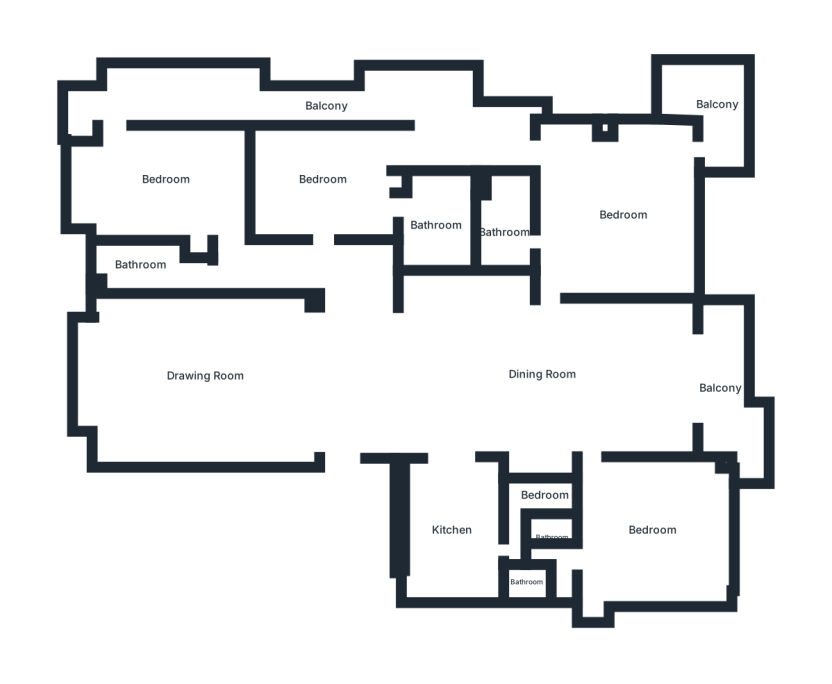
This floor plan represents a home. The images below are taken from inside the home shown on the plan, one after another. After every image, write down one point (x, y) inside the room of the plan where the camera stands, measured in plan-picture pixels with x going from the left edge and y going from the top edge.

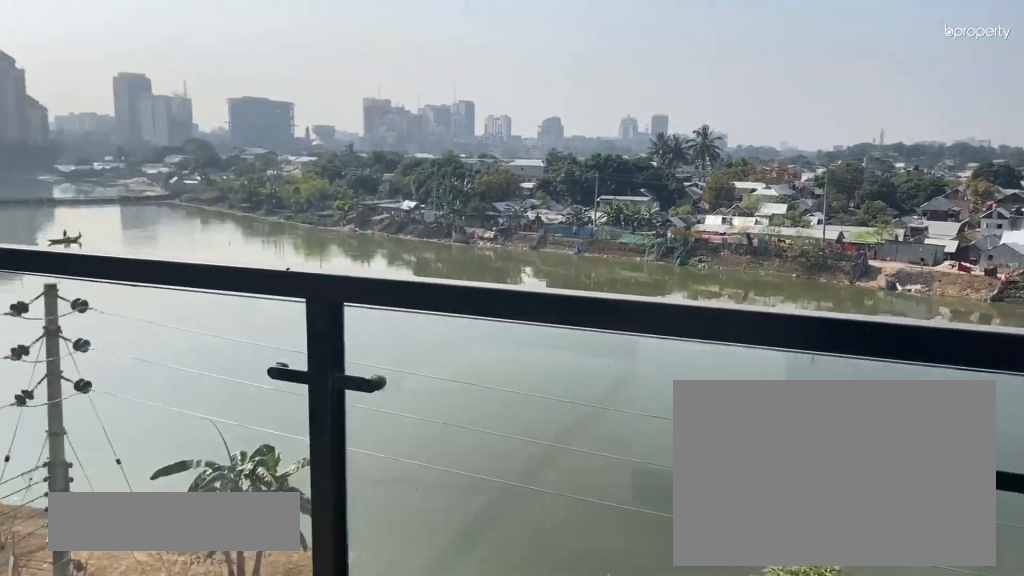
(717, 104)
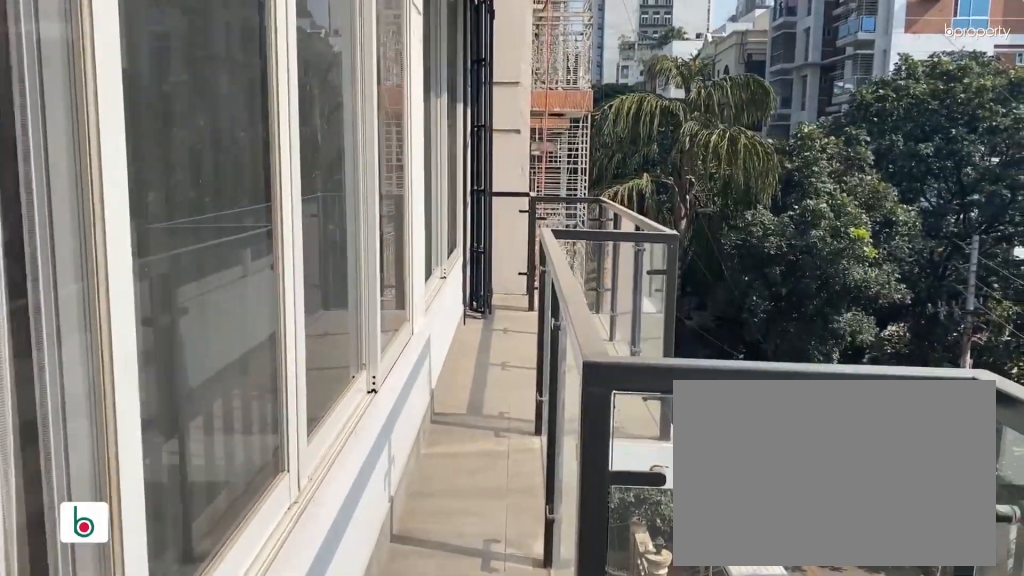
(325, 108)
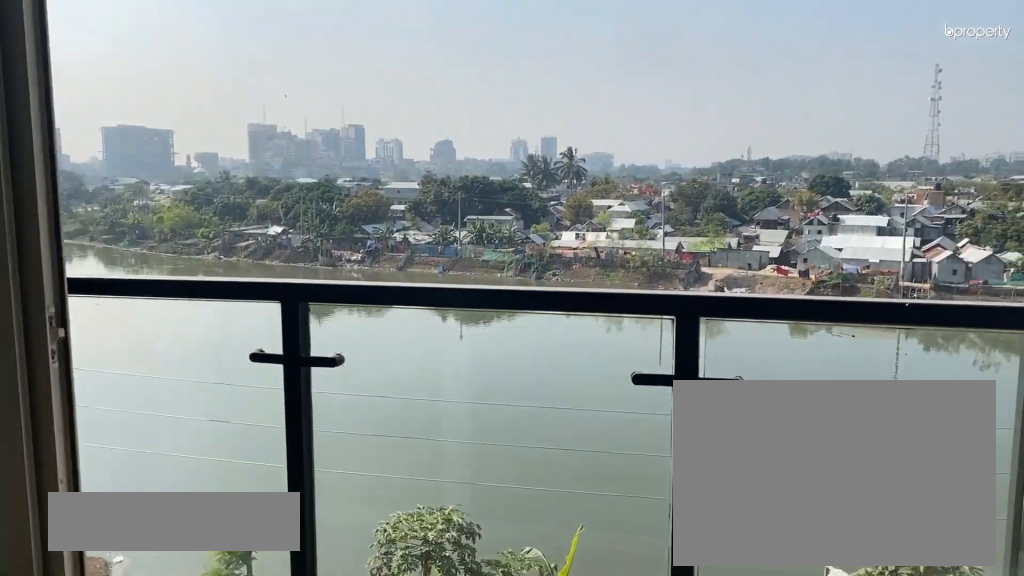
(722, 387)
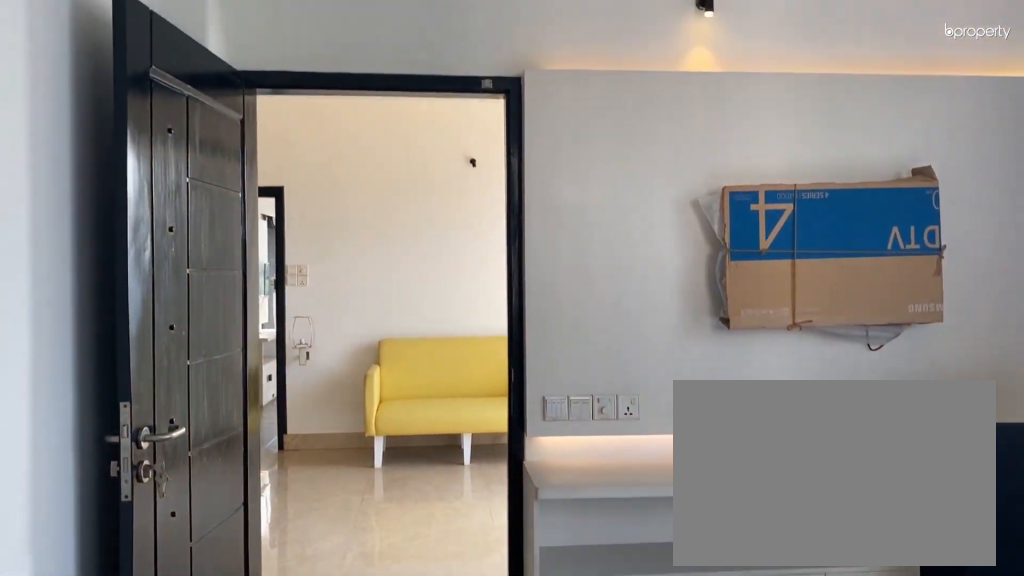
(648, 531)
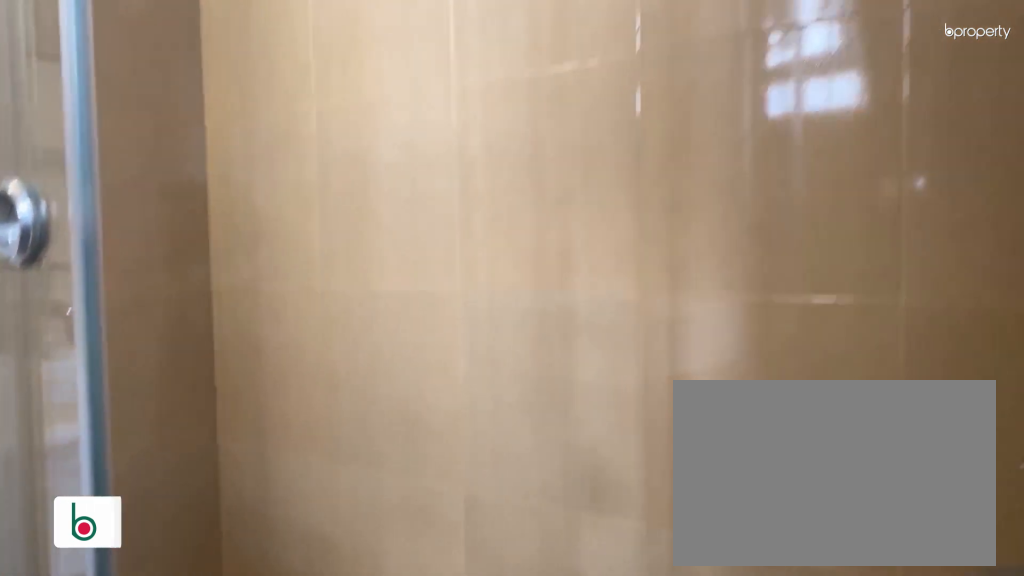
(551, 540)
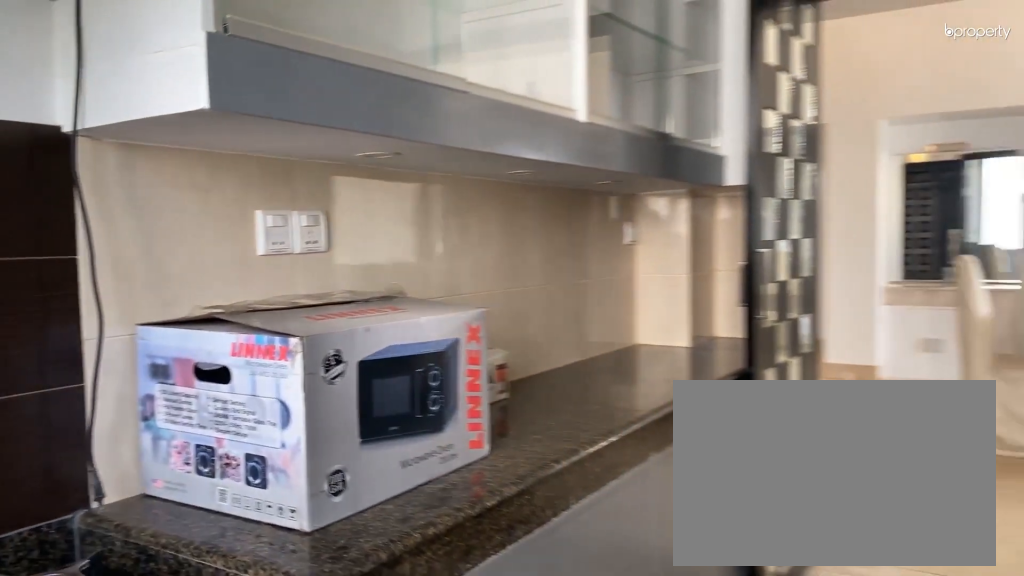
(451, 527)
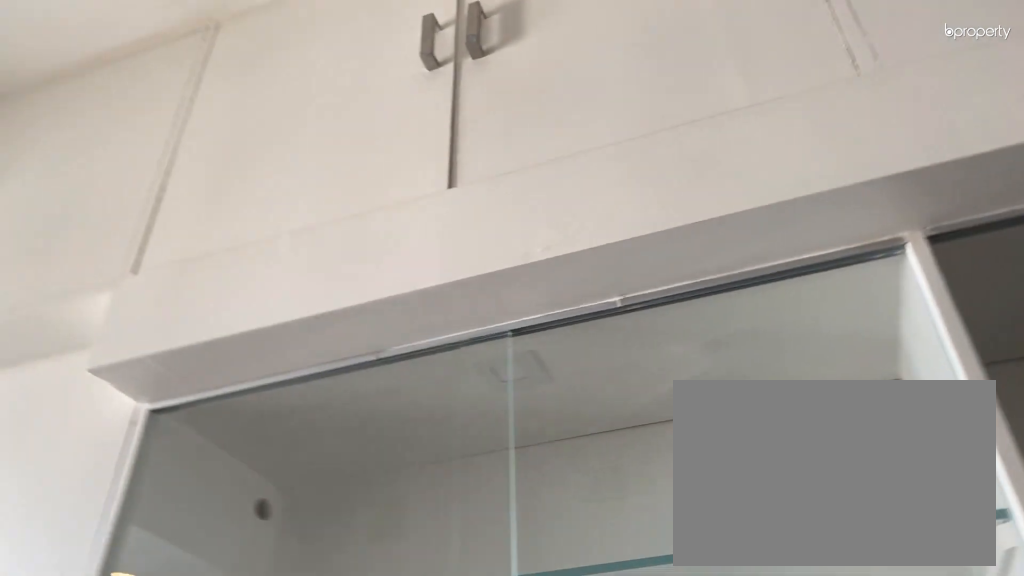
(451, 527)
